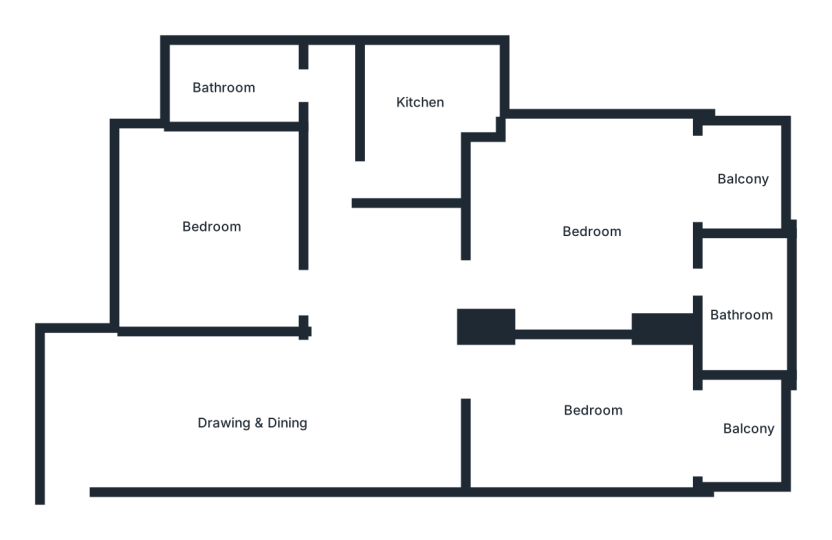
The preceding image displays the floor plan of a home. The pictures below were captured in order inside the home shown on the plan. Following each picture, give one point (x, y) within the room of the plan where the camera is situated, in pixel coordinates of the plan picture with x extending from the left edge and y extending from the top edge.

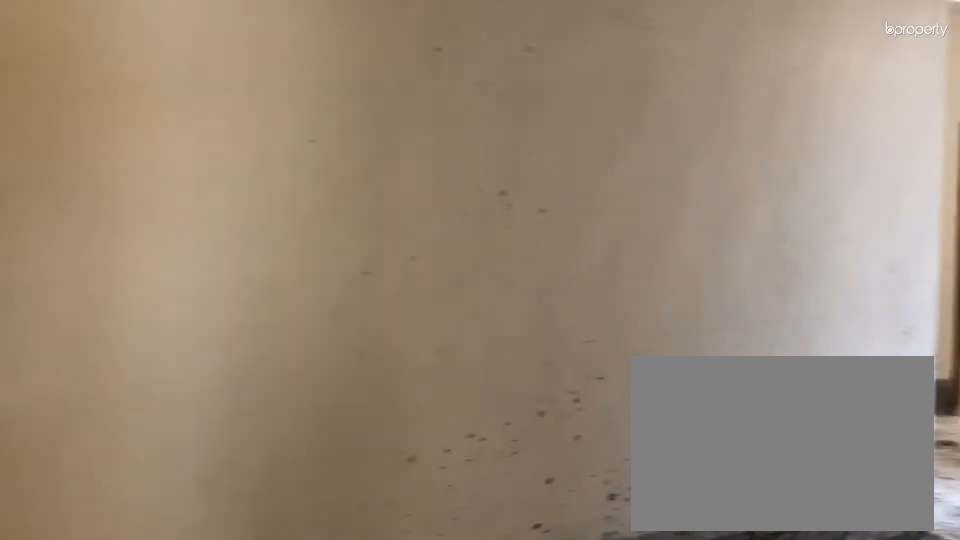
(89, 408)
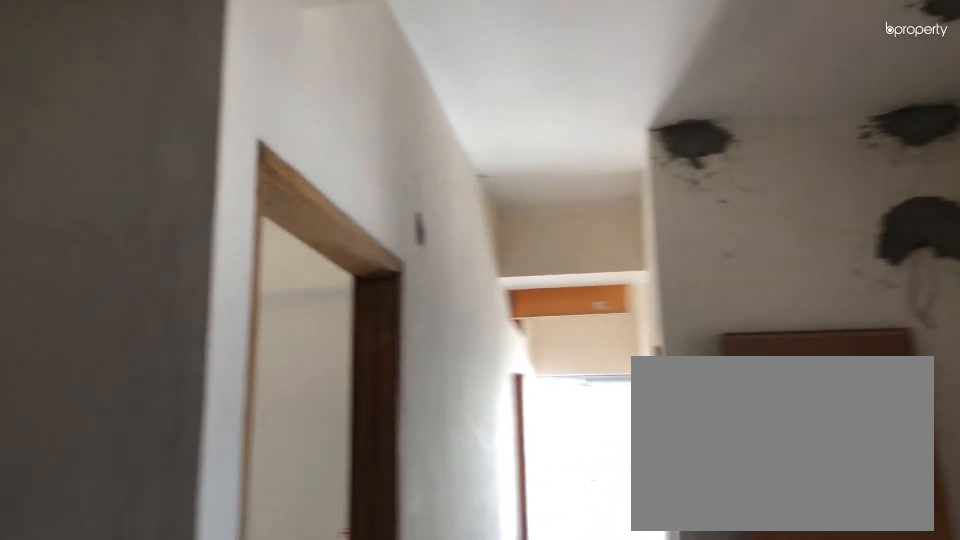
(355, 406)
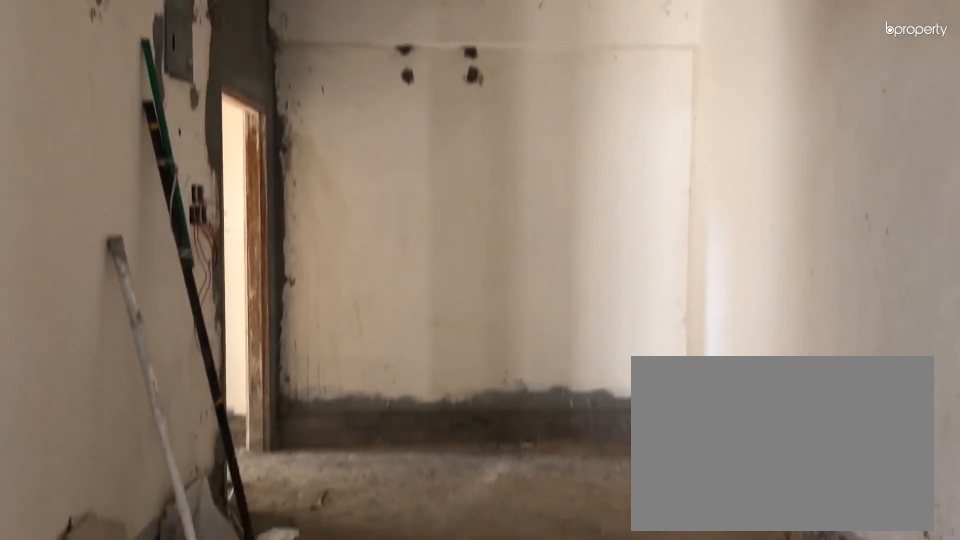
(355, 406)
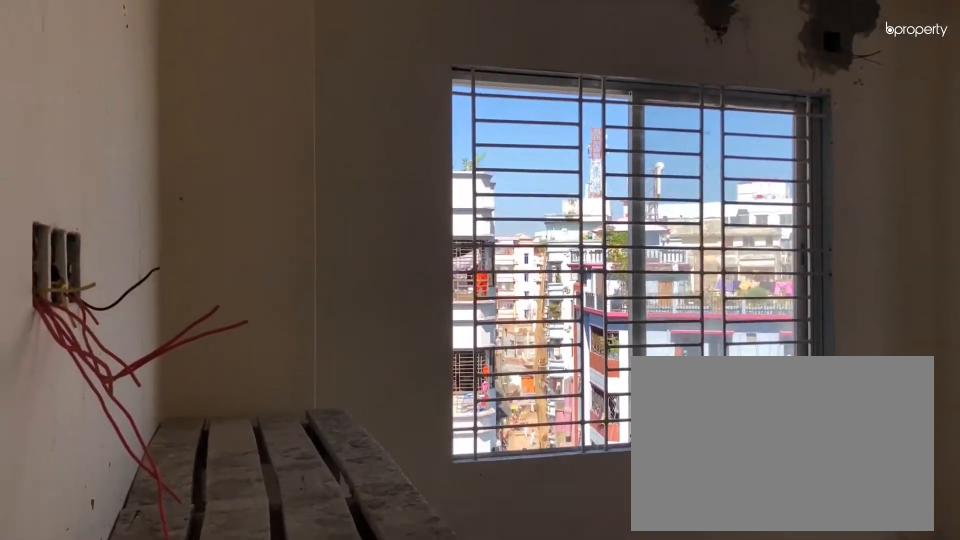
(592, 225)
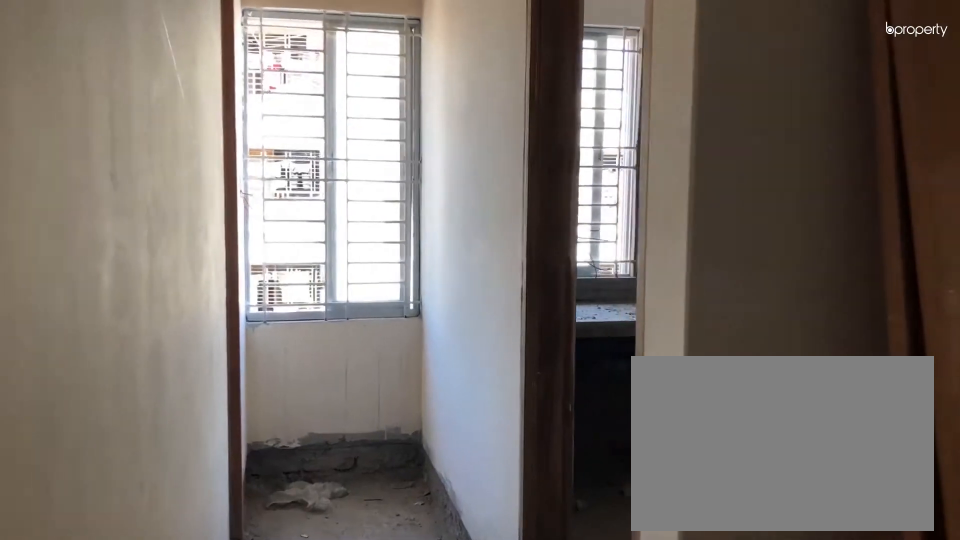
(350, 176)
